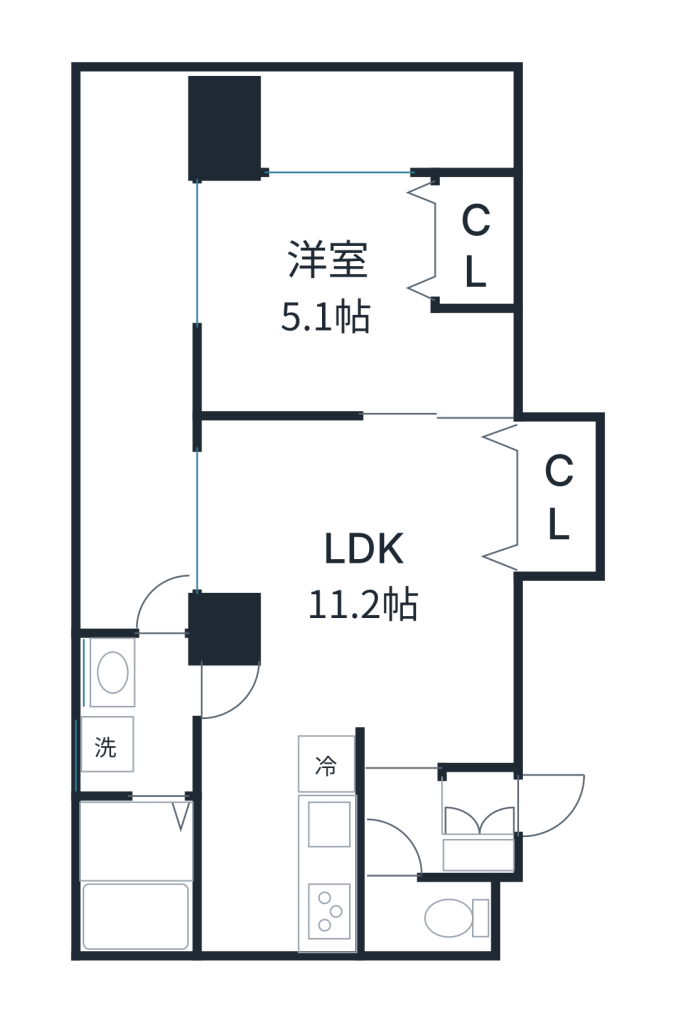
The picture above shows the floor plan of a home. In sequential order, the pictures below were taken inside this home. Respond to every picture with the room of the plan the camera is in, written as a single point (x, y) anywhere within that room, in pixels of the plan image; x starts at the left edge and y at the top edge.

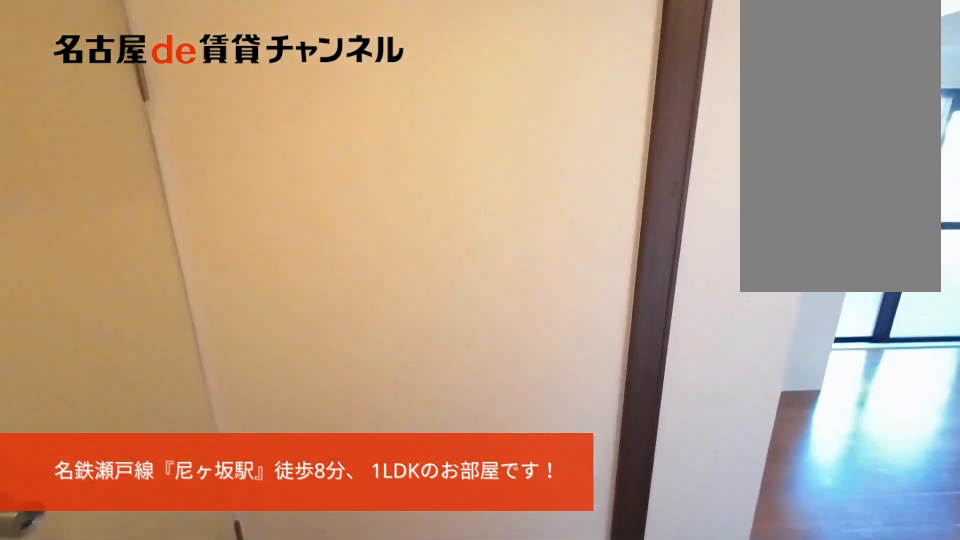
(444, 820)
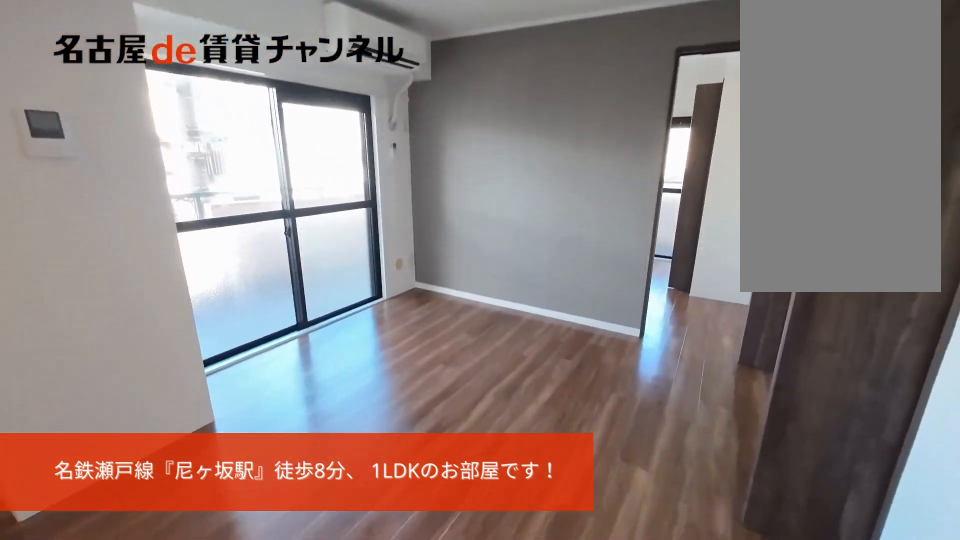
(357, 635)
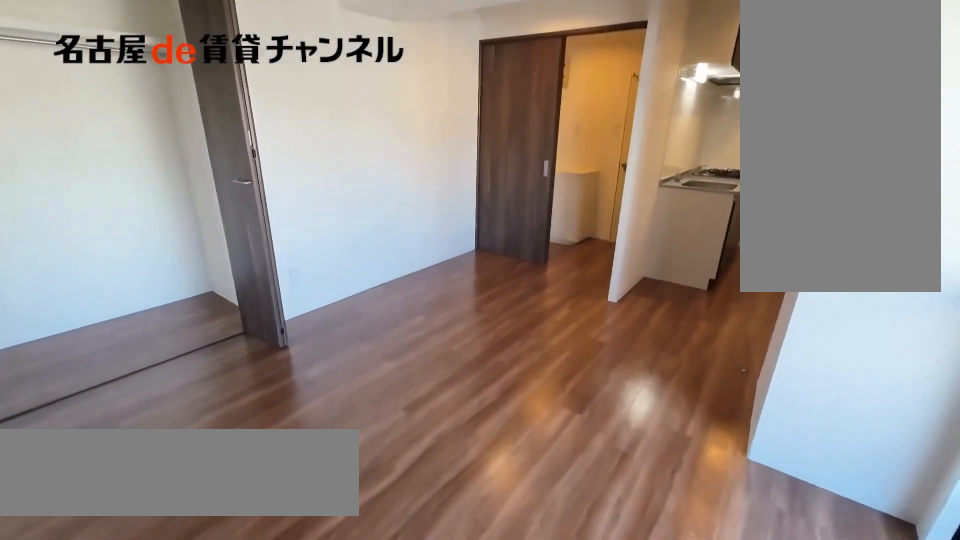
(357, 635)
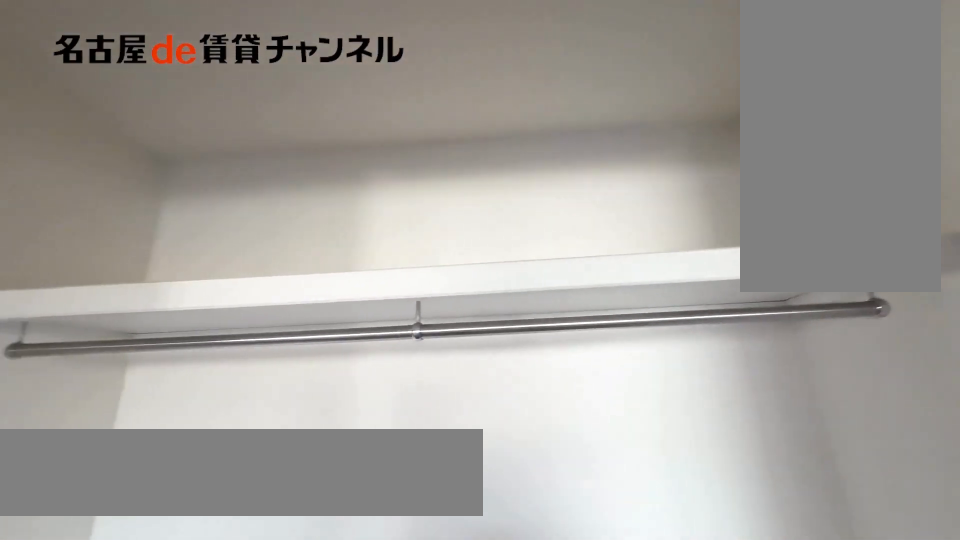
(554, 496)
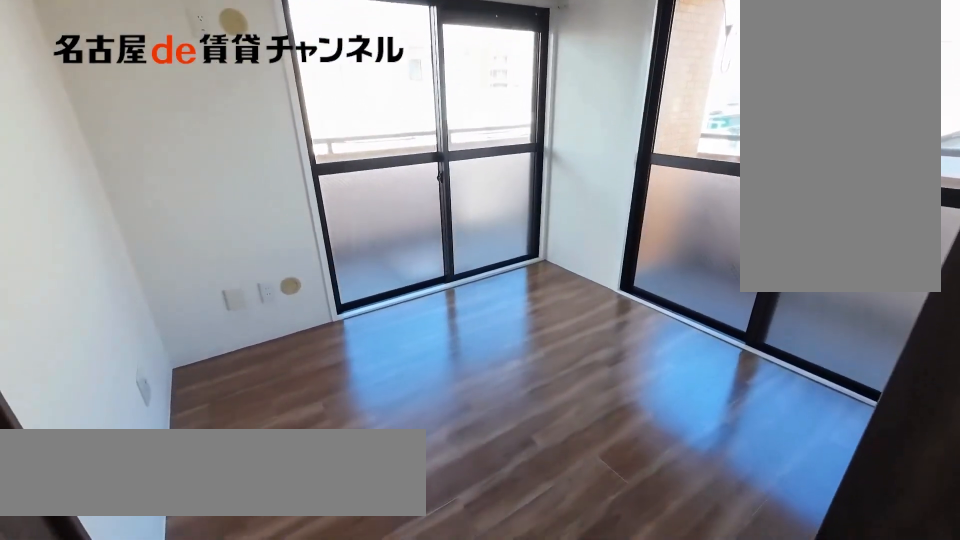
(357, 295)
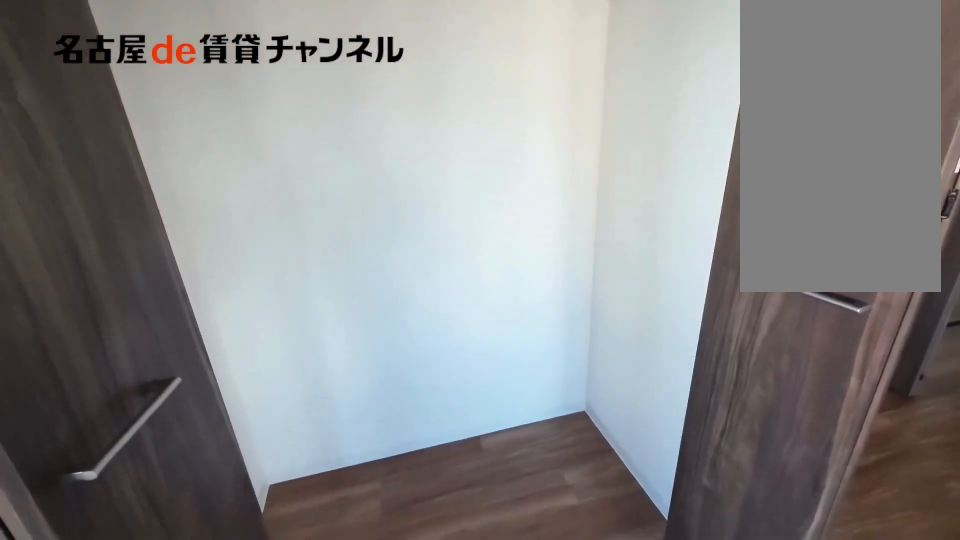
(478, 242)
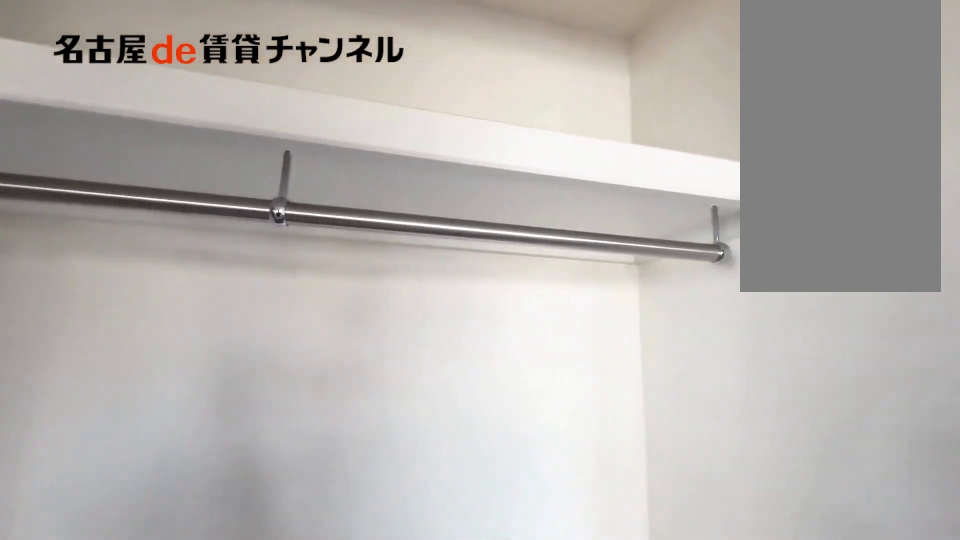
(478, 242)
